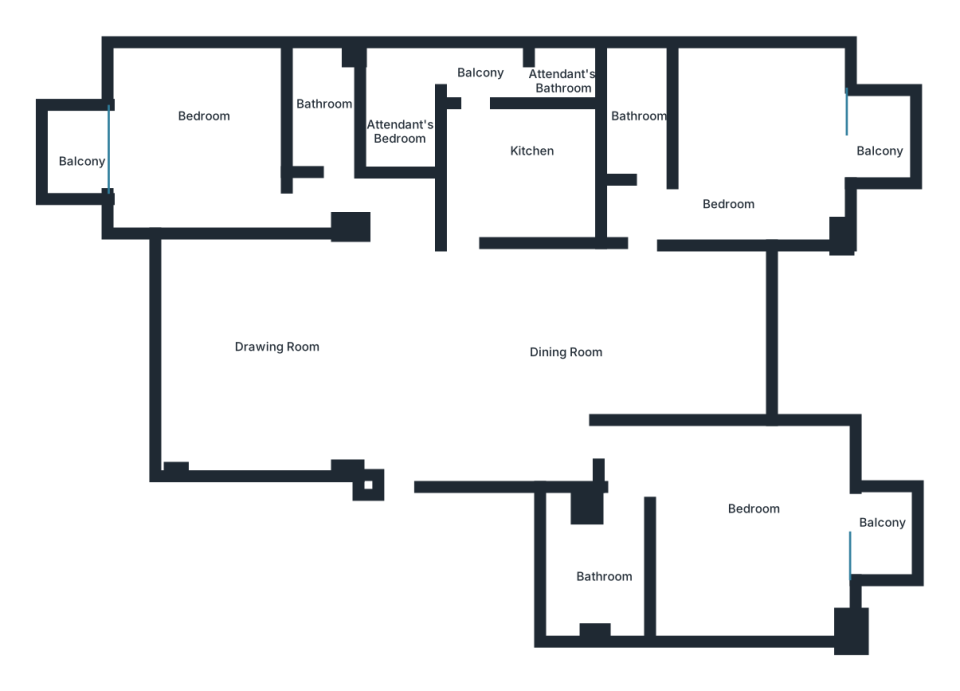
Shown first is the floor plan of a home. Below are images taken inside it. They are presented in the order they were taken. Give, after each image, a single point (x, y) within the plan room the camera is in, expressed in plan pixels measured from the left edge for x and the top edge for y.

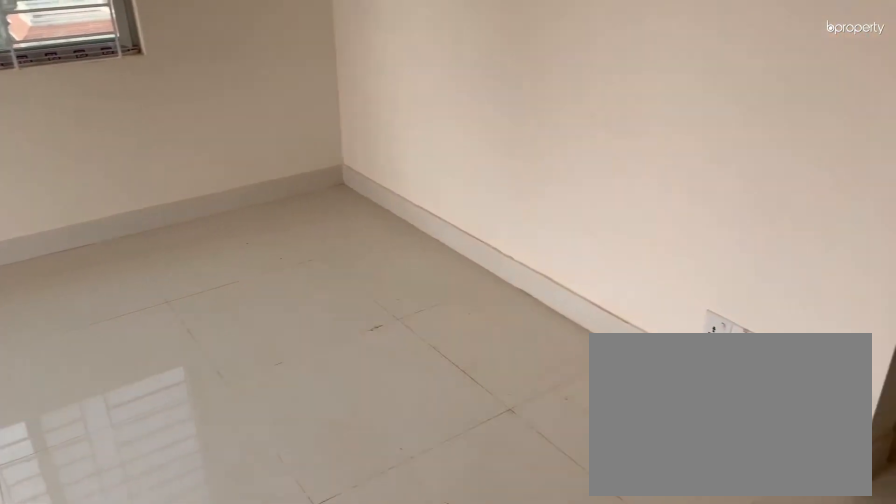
(745, 546)
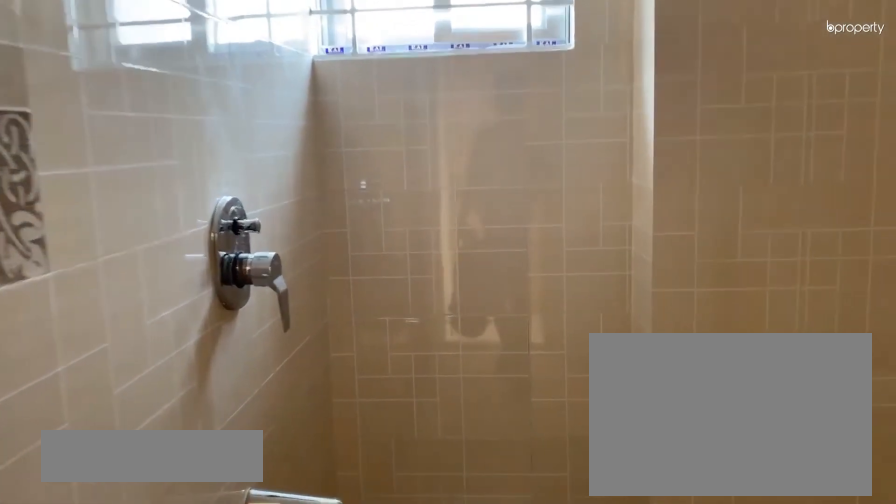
(604, 573)
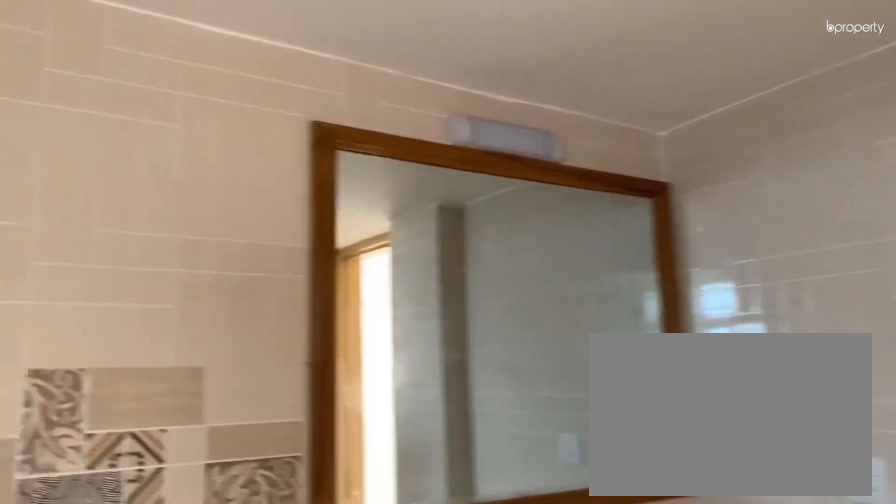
(609, 560)
